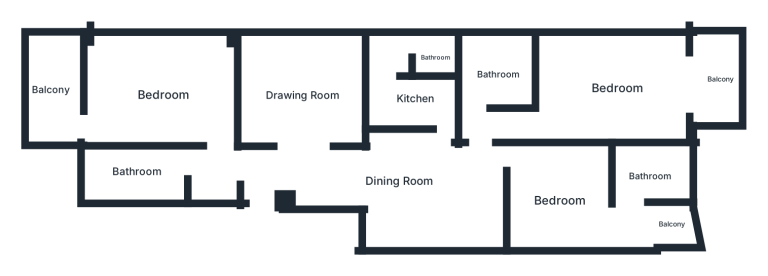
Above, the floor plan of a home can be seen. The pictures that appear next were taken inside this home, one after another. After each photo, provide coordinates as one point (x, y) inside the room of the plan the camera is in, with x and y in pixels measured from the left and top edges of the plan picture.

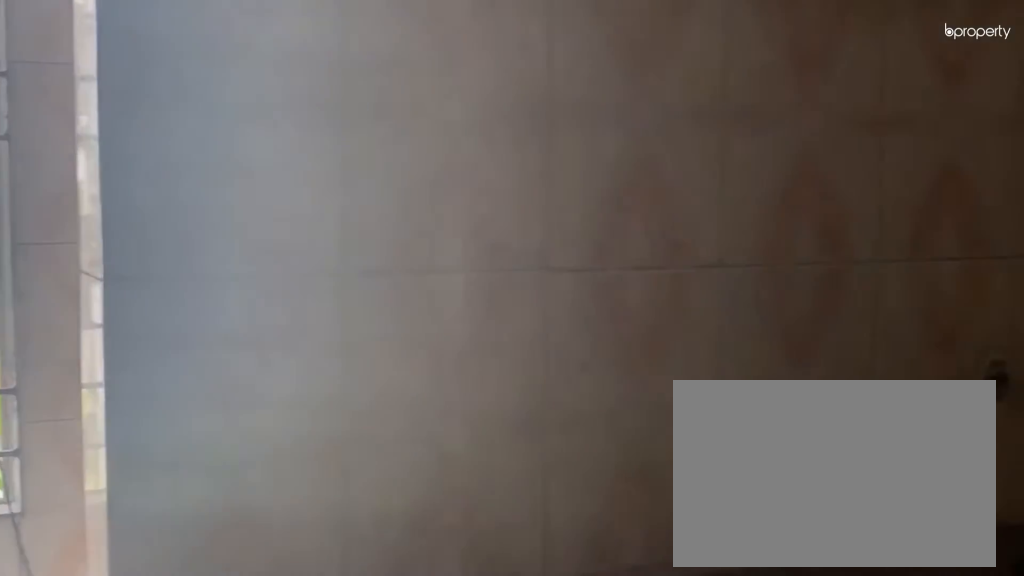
(415, 98)
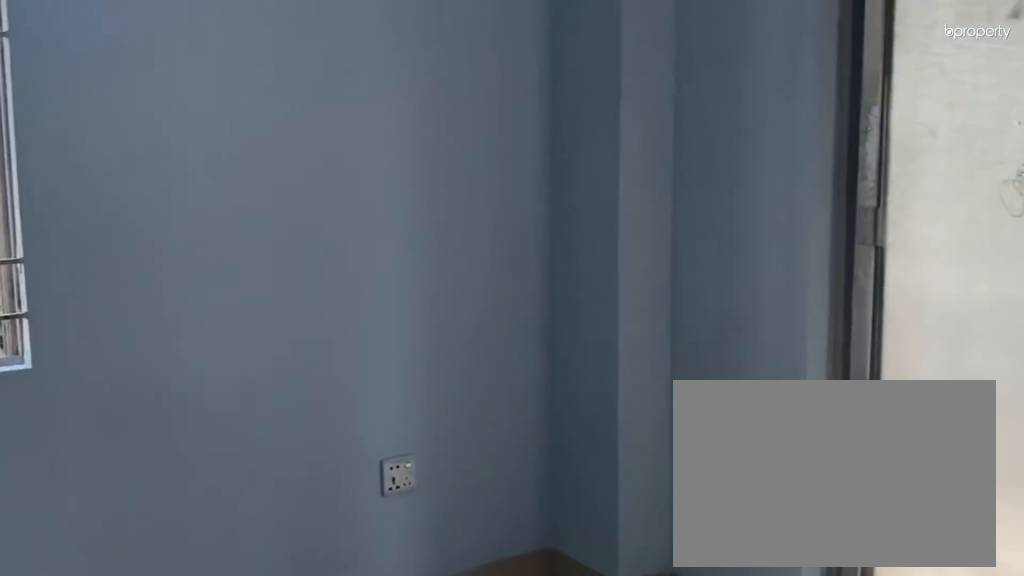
(615, 87)
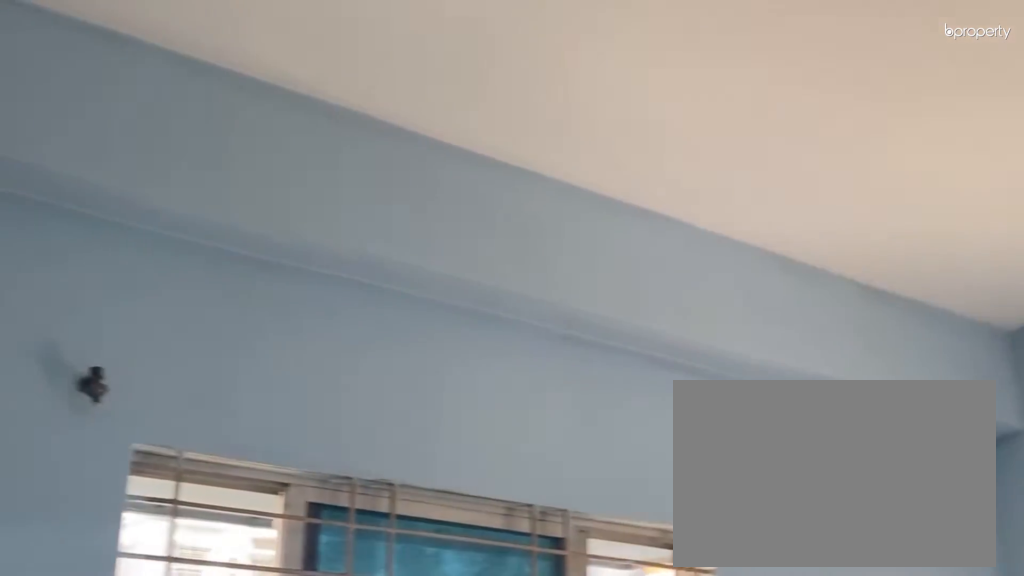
(615, 87)
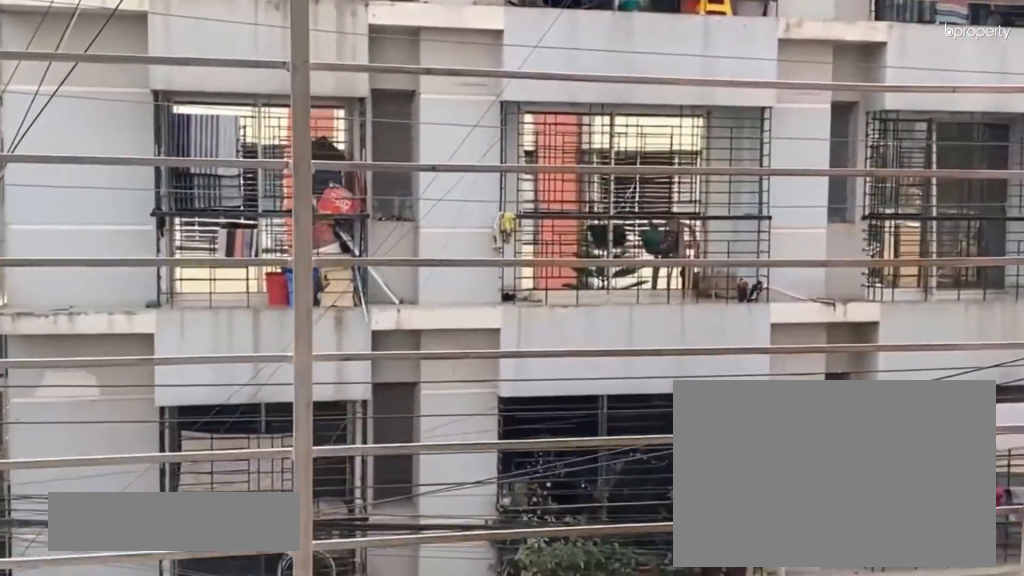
(718, 77)
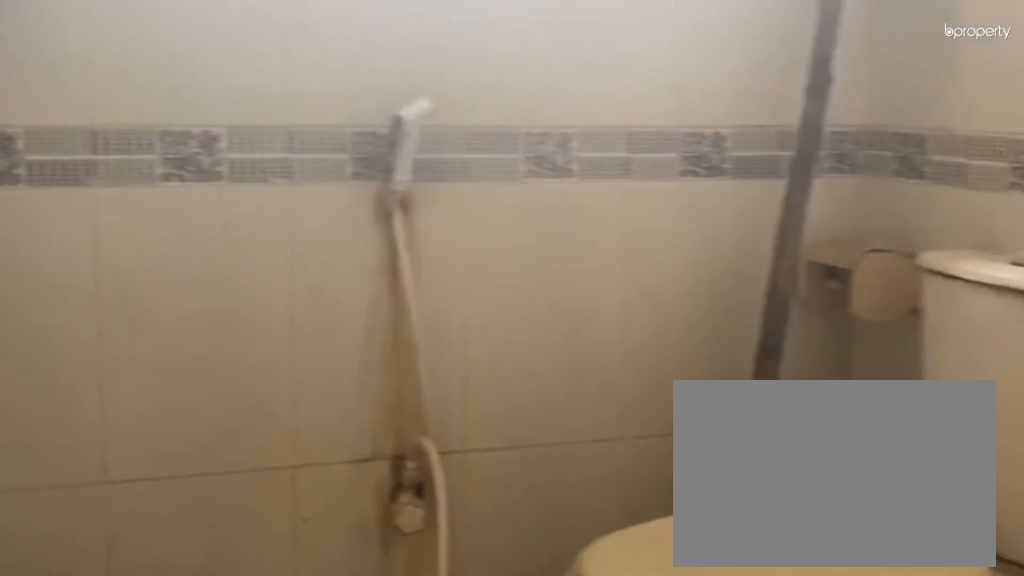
(498, 74)
